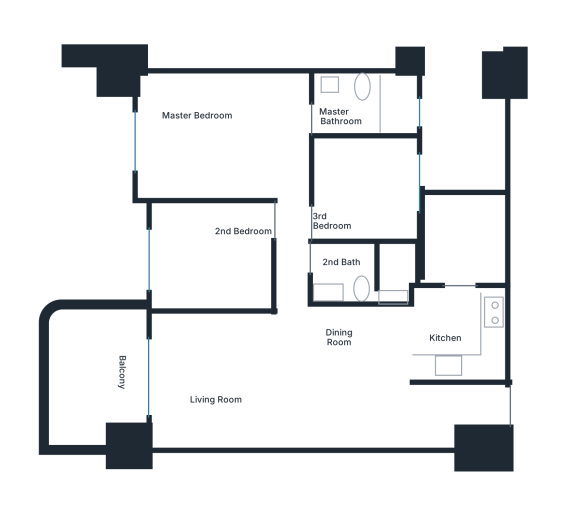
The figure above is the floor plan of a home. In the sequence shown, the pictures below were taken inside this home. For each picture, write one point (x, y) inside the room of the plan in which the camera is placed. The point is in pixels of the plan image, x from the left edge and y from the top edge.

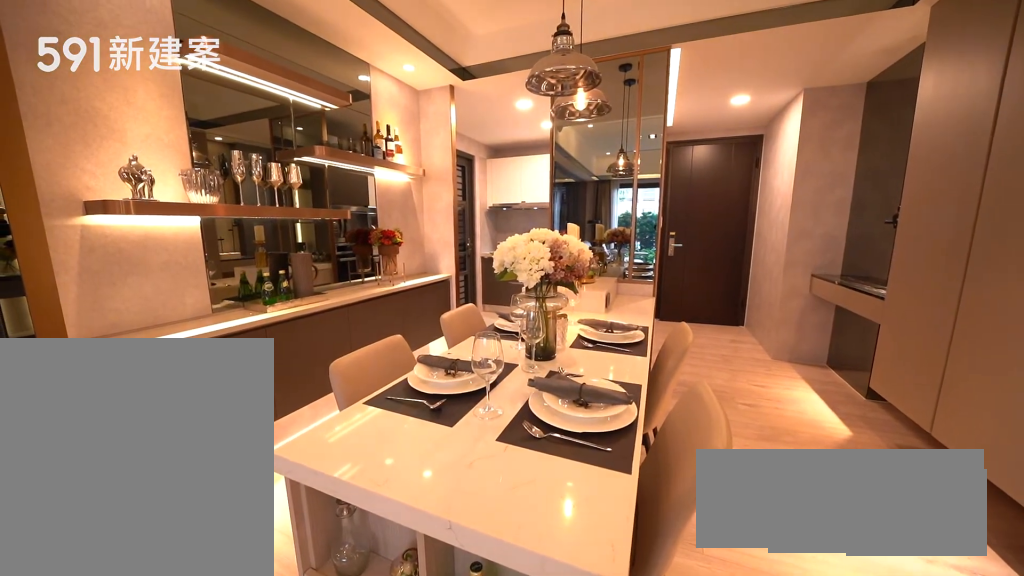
(363, 347)
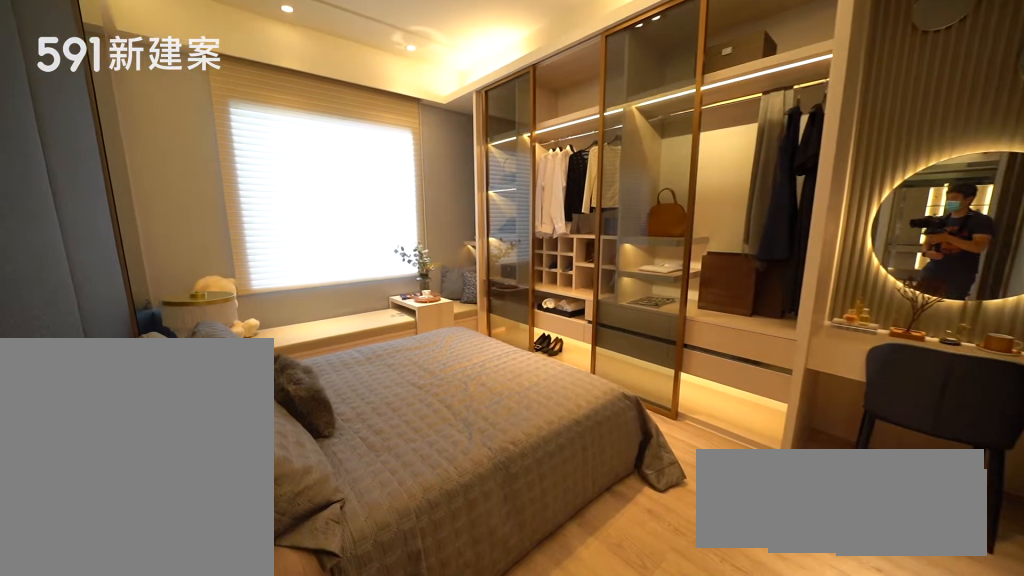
(222, 132)
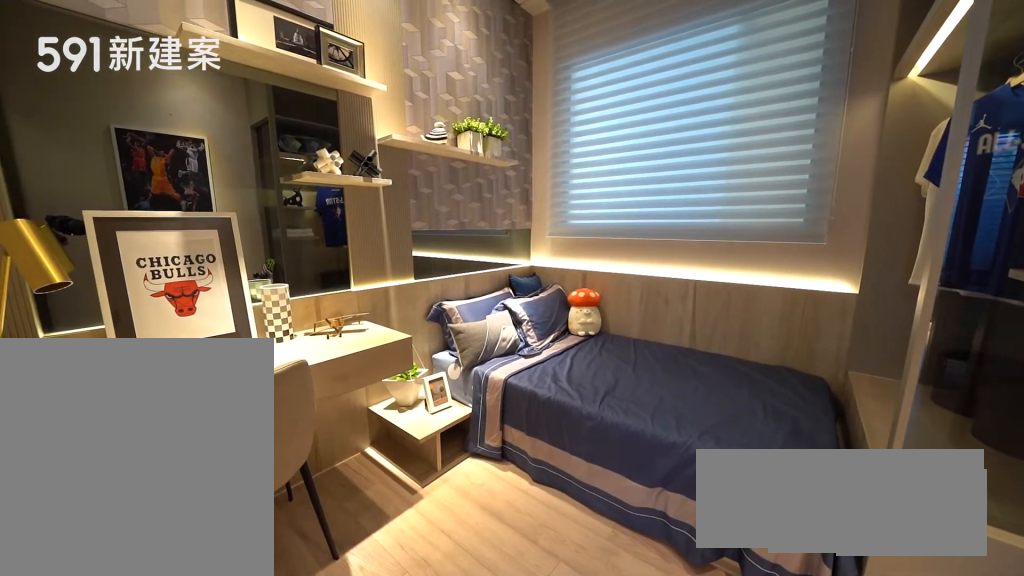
(367, 187)
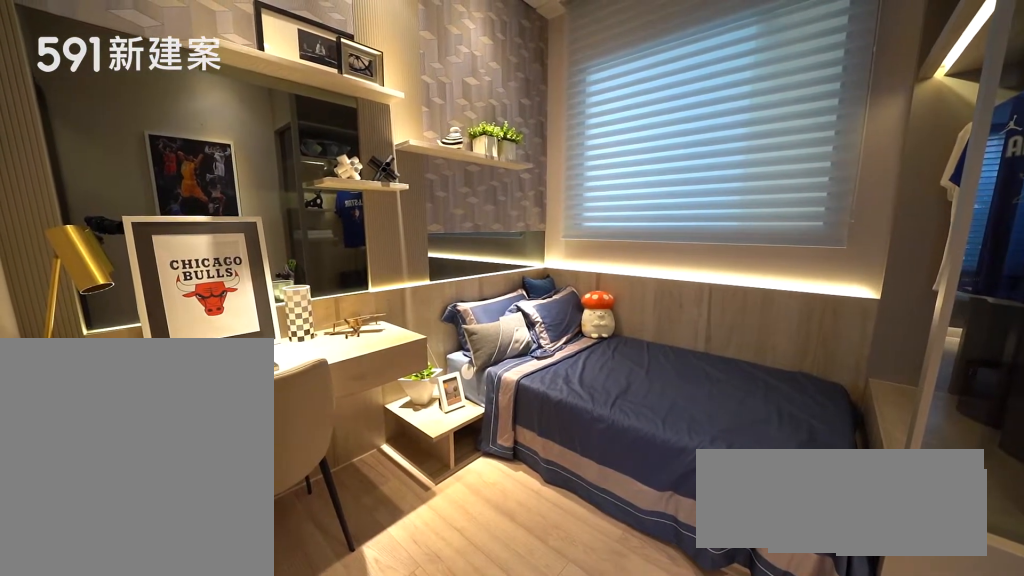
(367, 187)
